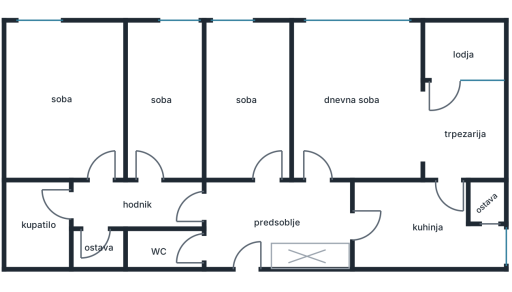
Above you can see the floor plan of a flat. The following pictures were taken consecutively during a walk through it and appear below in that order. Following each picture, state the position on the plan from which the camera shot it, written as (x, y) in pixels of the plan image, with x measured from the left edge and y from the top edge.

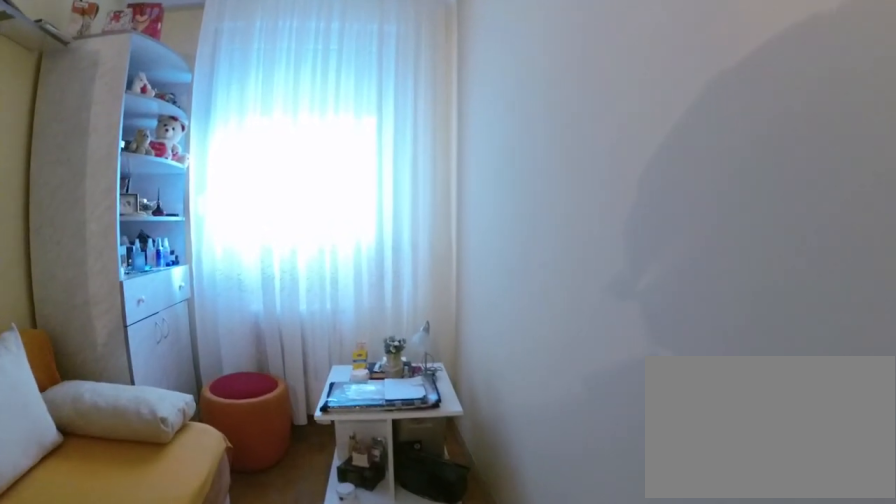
(173, 127)
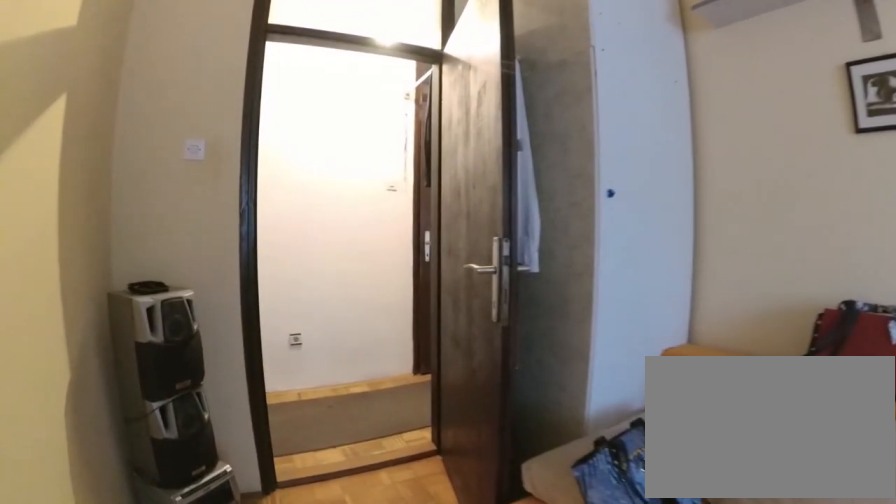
(158, 82)
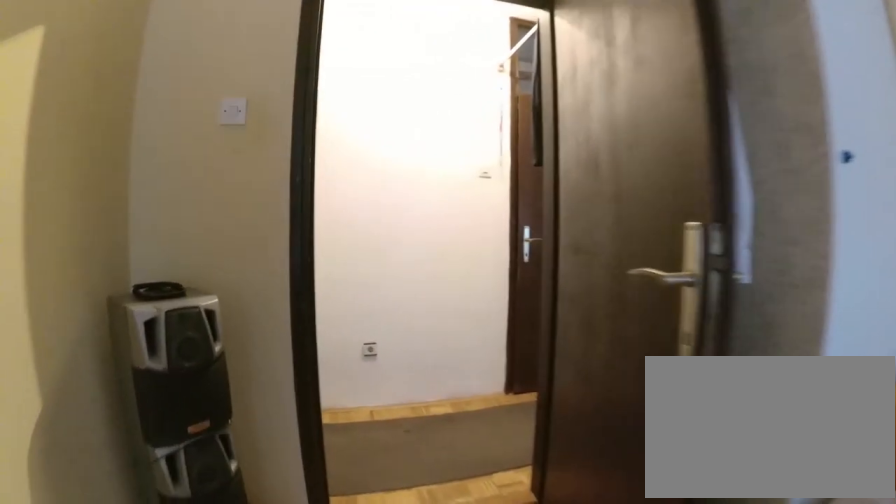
(158, 105)
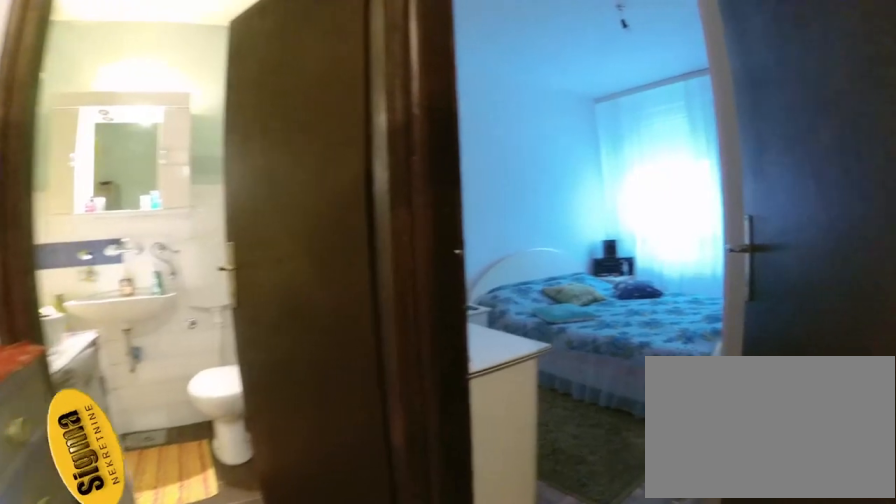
(112, 206)
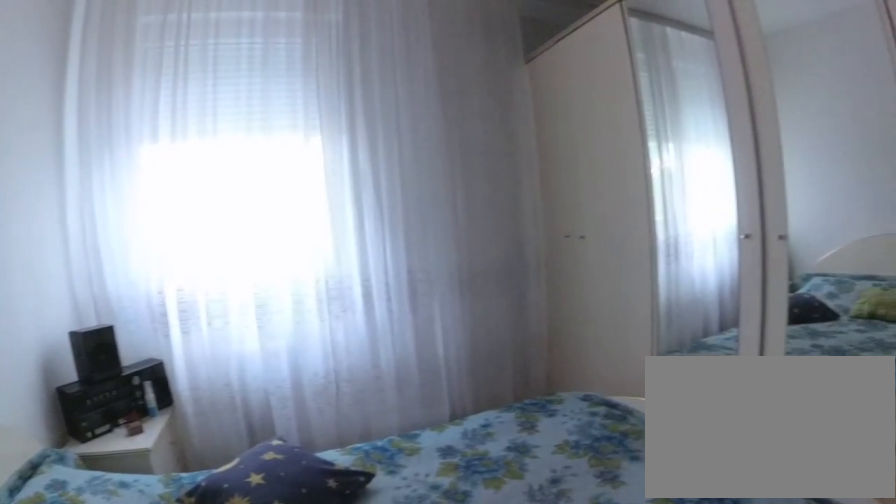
(42, 122)
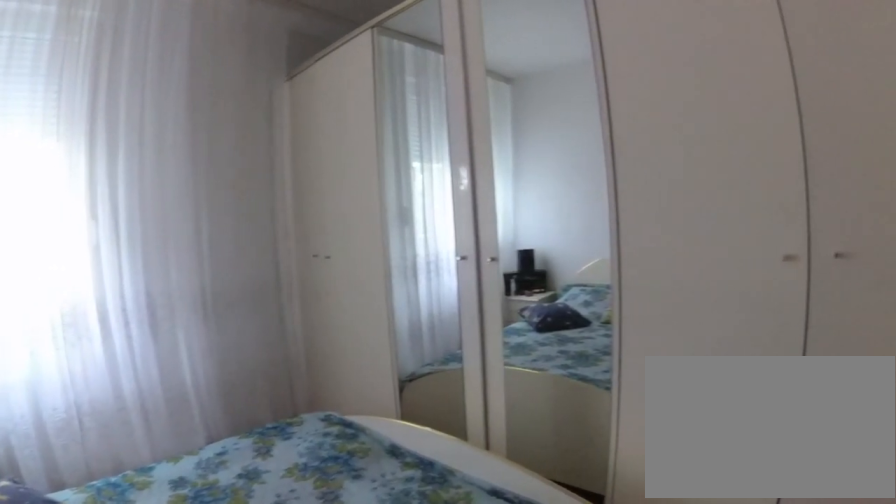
(36, 116)
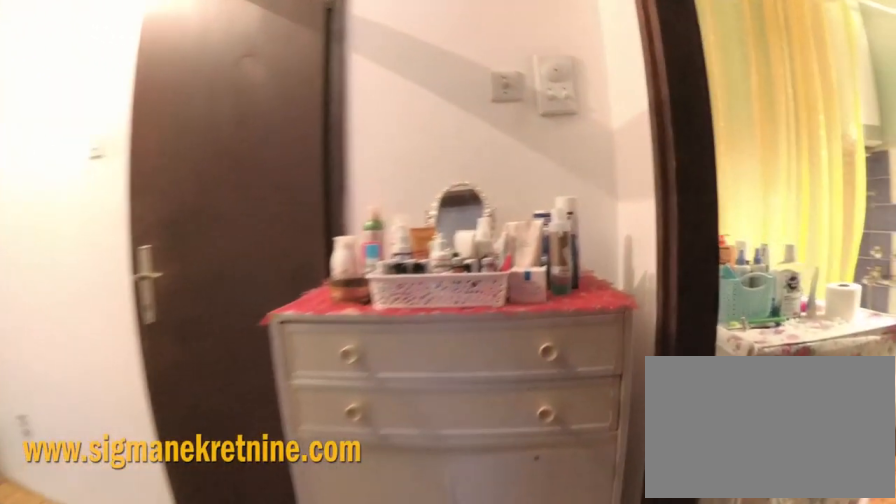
(93, 179)
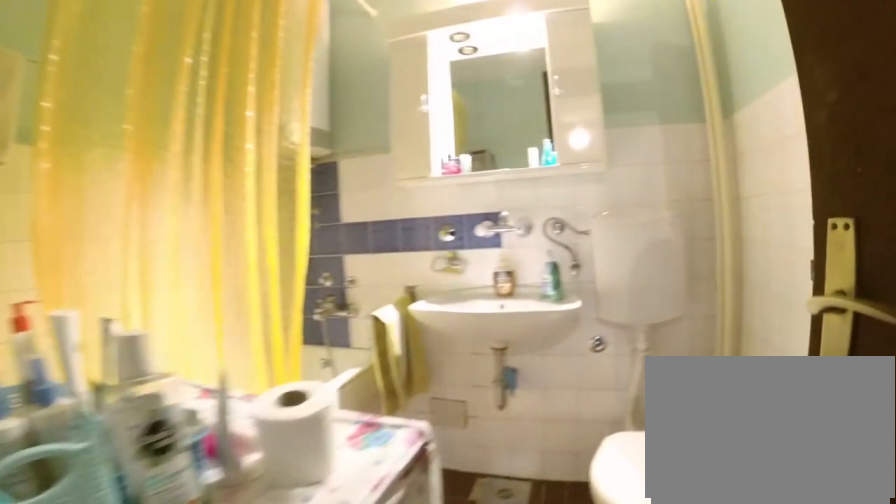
(83, 197)
